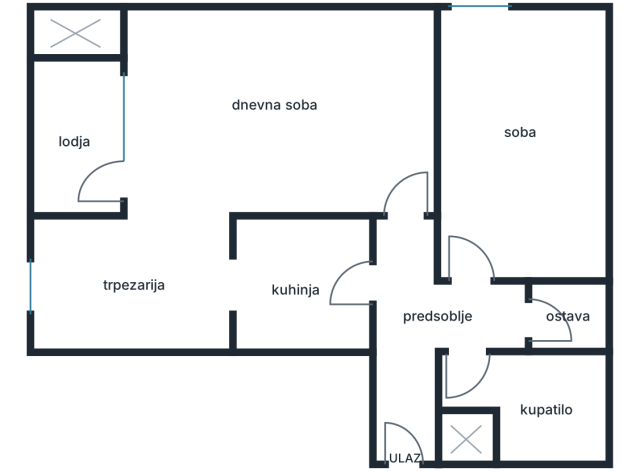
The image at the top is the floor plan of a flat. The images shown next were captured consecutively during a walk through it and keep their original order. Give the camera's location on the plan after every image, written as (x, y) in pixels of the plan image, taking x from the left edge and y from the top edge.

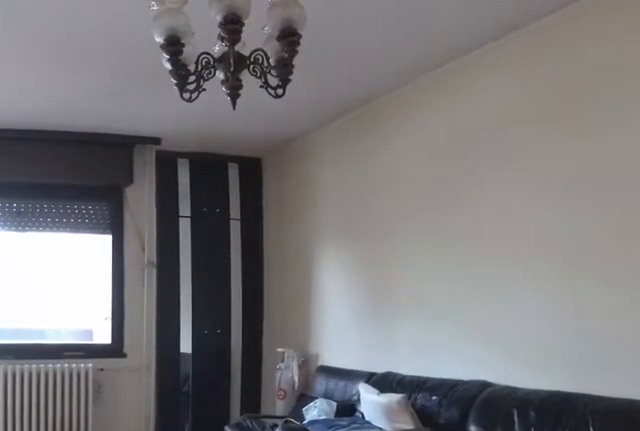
(419, 177)
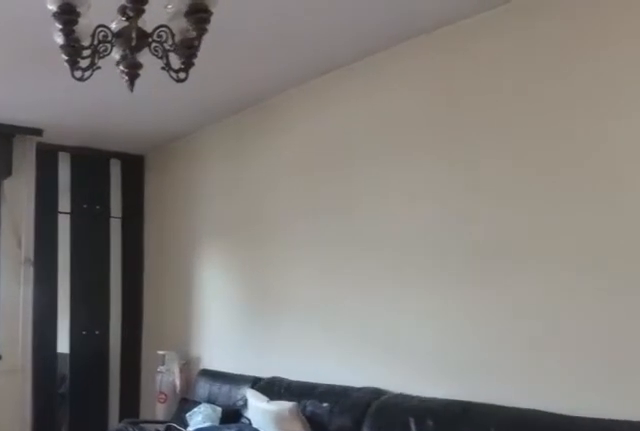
(384, 174)
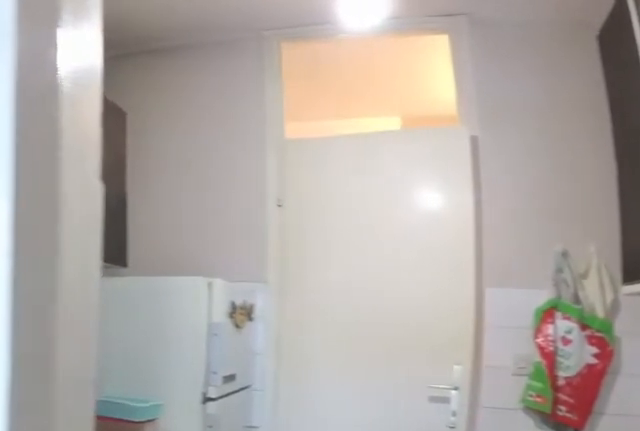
(200, 297)
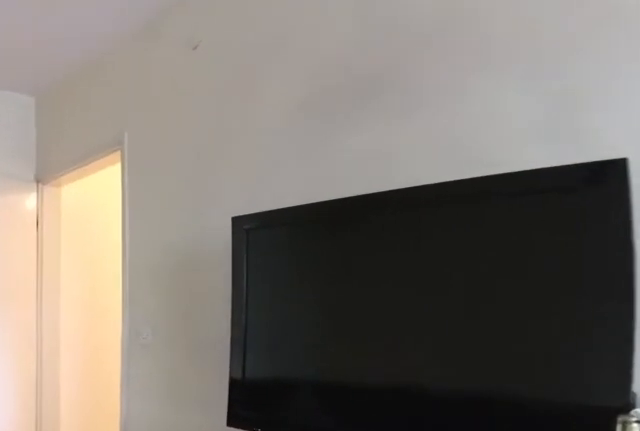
(231, 149)
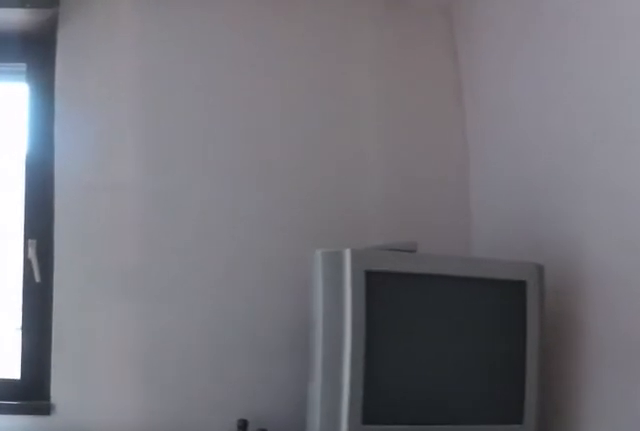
(483, 146)
